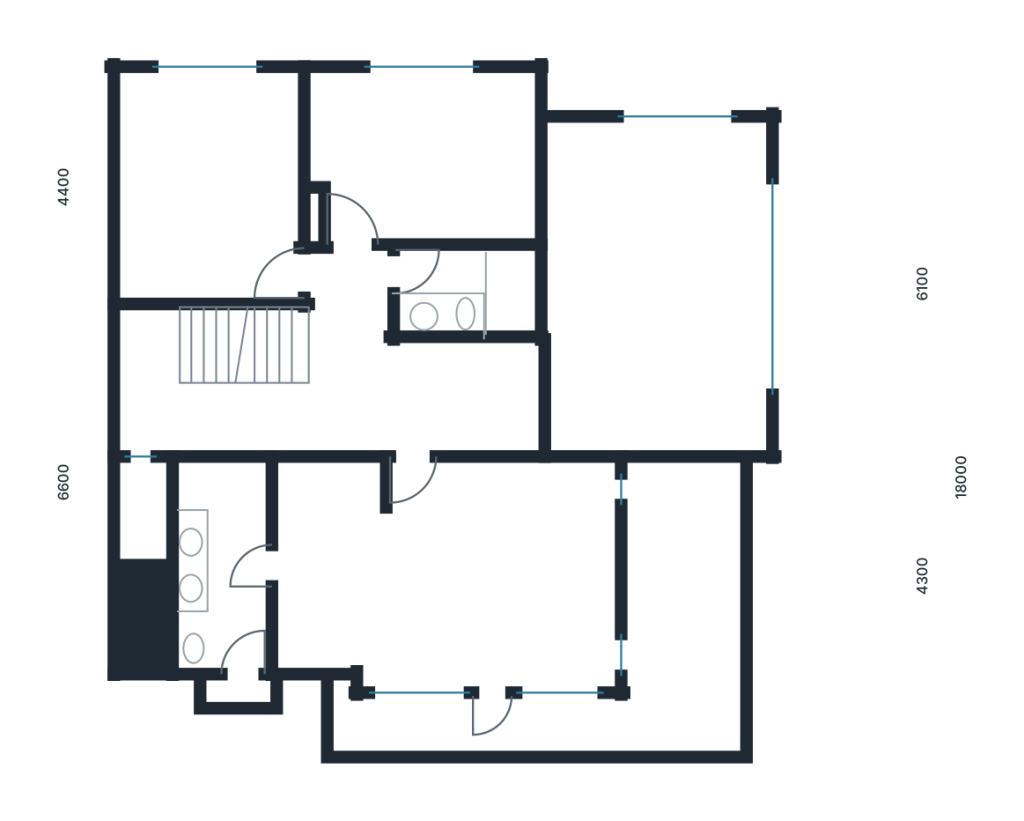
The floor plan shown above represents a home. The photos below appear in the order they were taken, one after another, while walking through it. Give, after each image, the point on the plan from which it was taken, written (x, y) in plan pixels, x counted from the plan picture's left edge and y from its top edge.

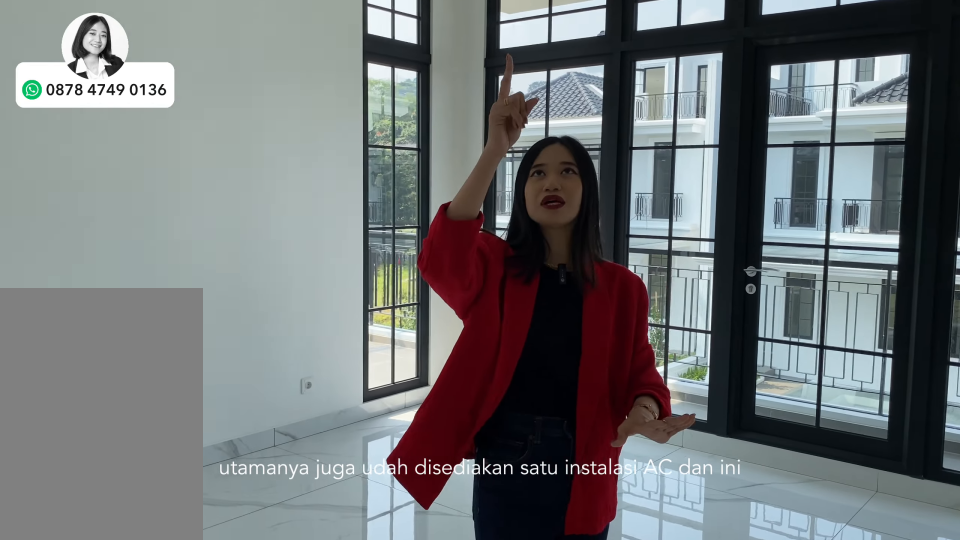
(518, 540)
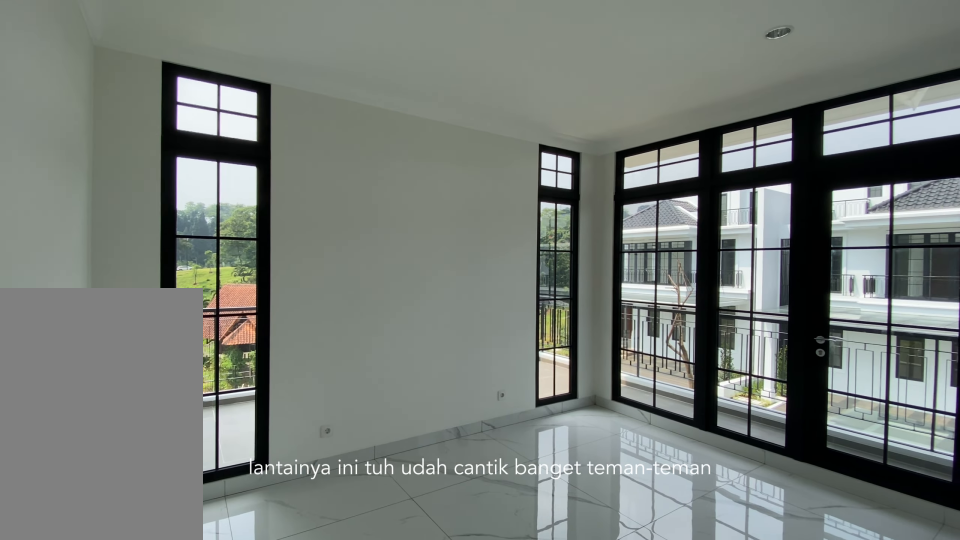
(518, 540)
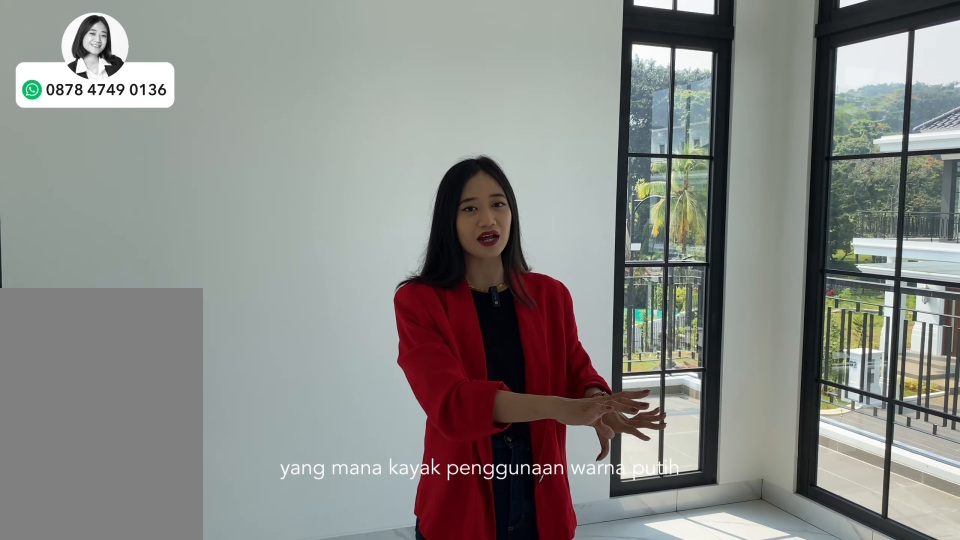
(518, 540)
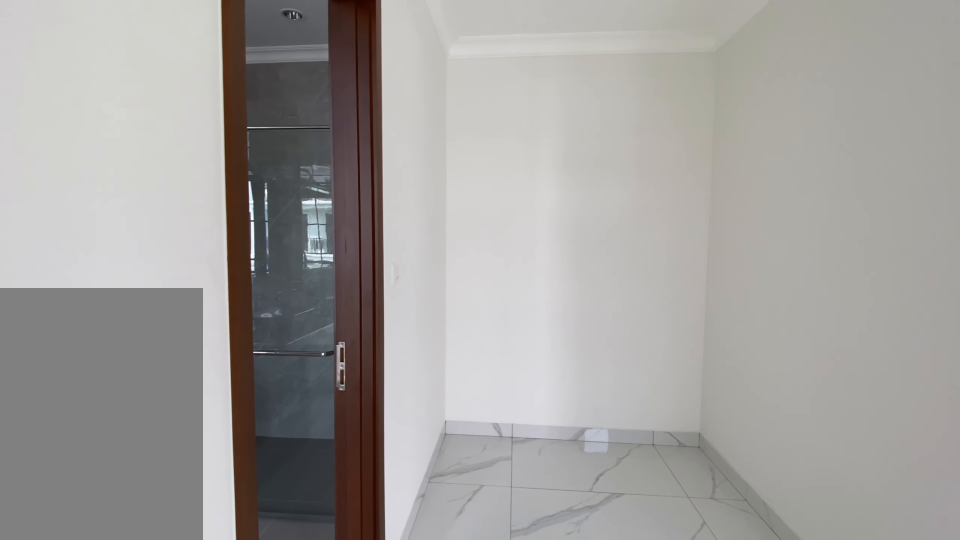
(324, 510)
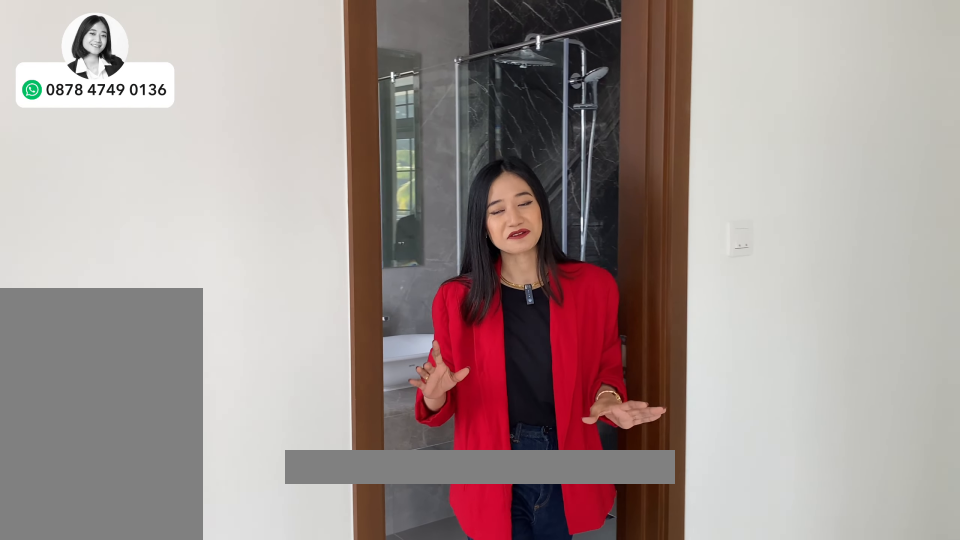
(236, 553)
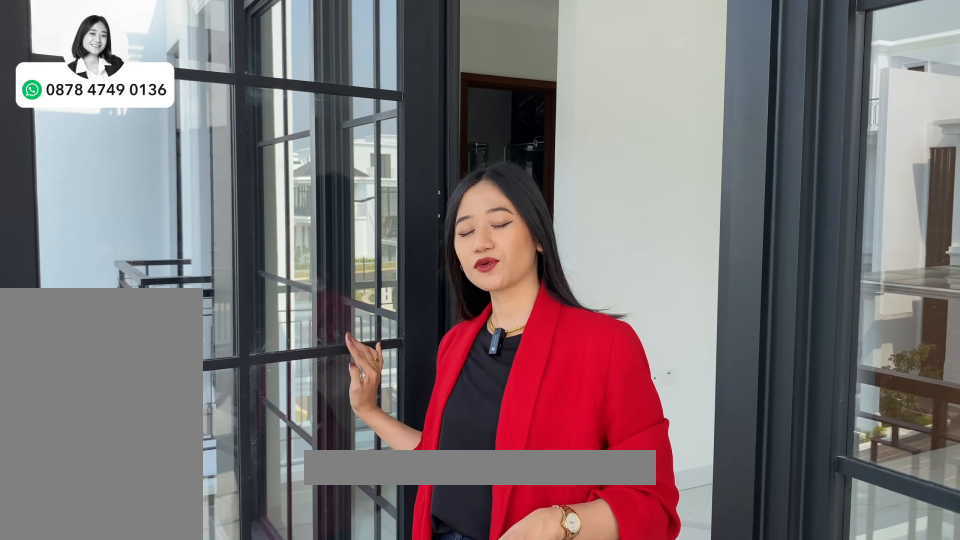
(536, 729)
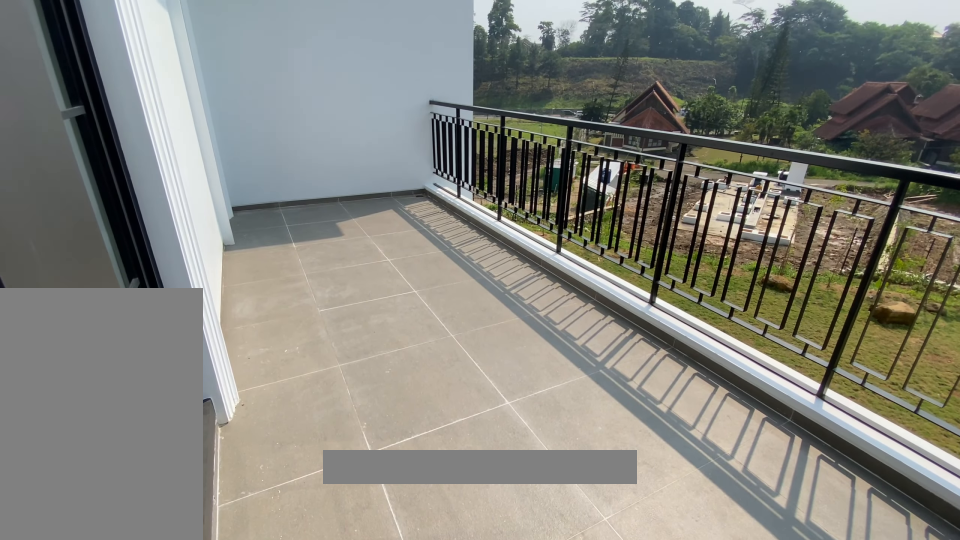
(697, 589)
